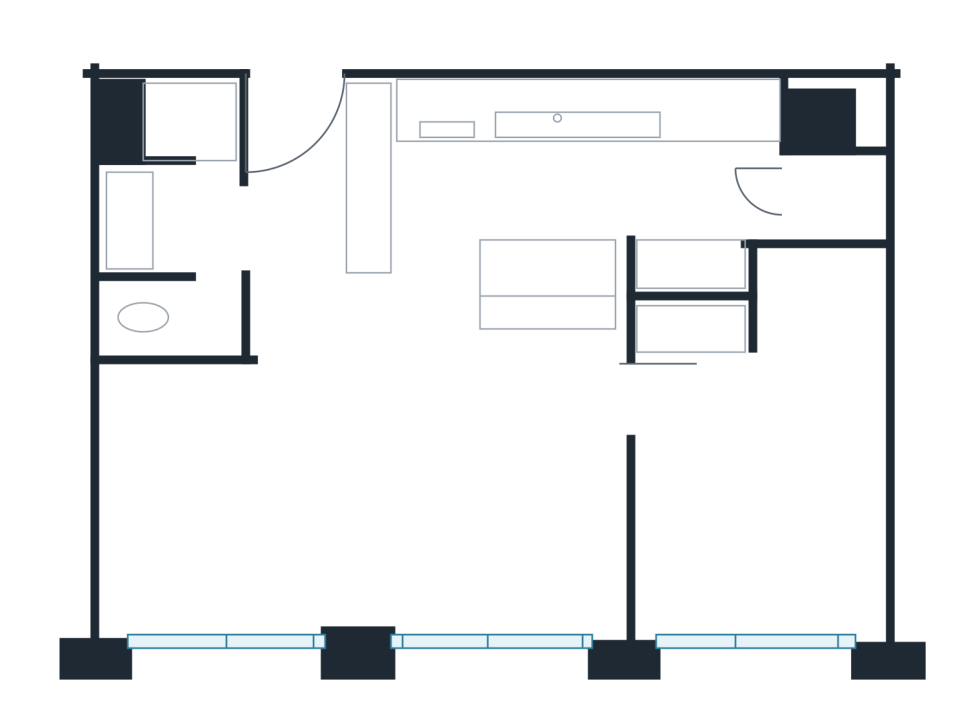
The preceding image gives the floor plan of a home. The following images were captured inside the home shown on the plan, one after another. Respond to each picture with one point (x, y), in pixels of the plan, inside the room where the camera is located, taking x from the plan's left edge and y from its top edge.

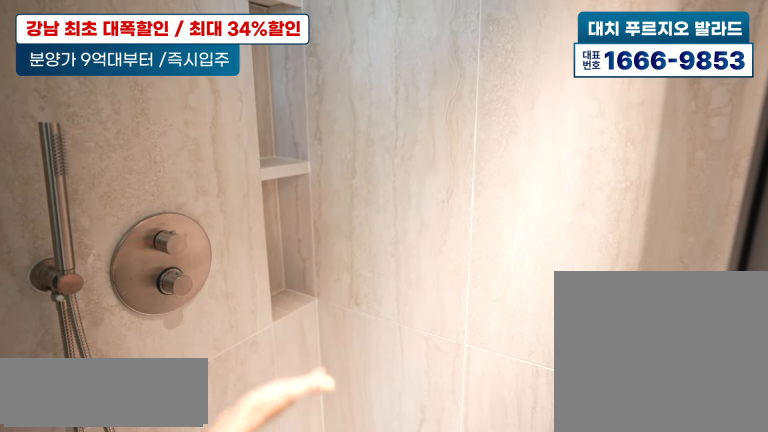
(191, 202)
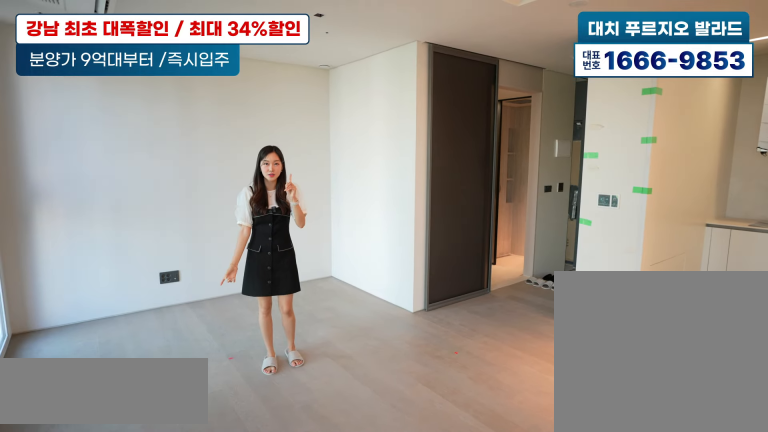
(325, 462)
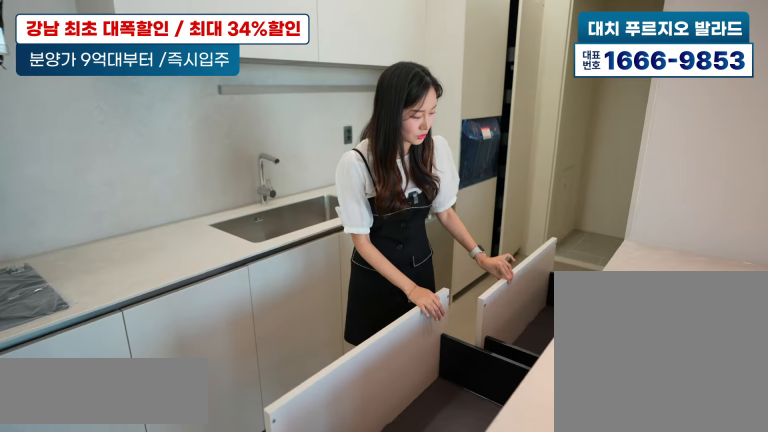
(610, 176)
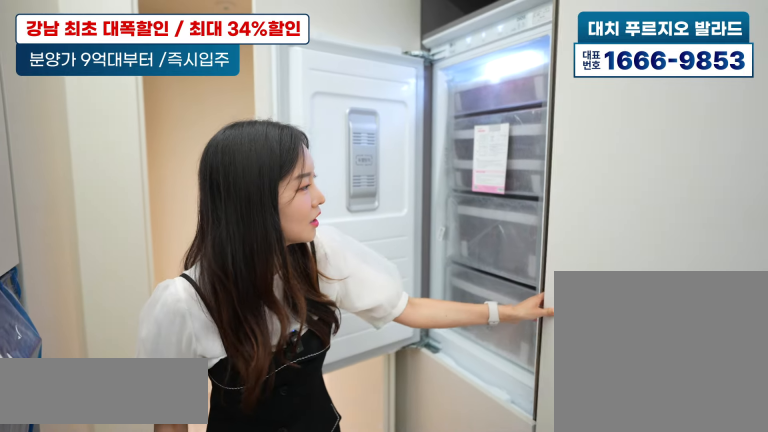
(610, 175)
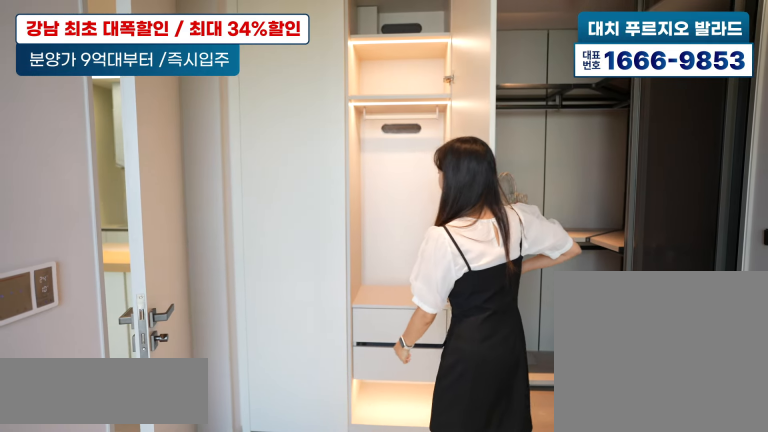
(748, 482)
